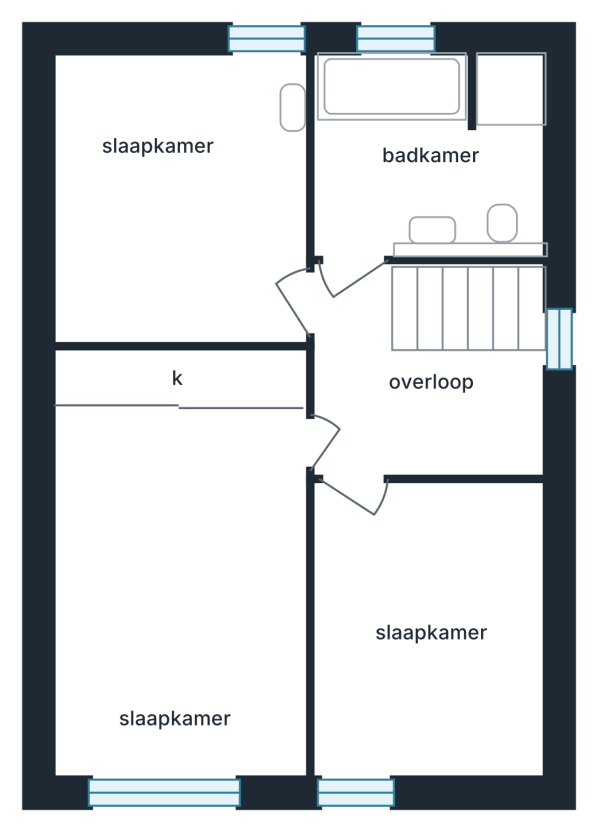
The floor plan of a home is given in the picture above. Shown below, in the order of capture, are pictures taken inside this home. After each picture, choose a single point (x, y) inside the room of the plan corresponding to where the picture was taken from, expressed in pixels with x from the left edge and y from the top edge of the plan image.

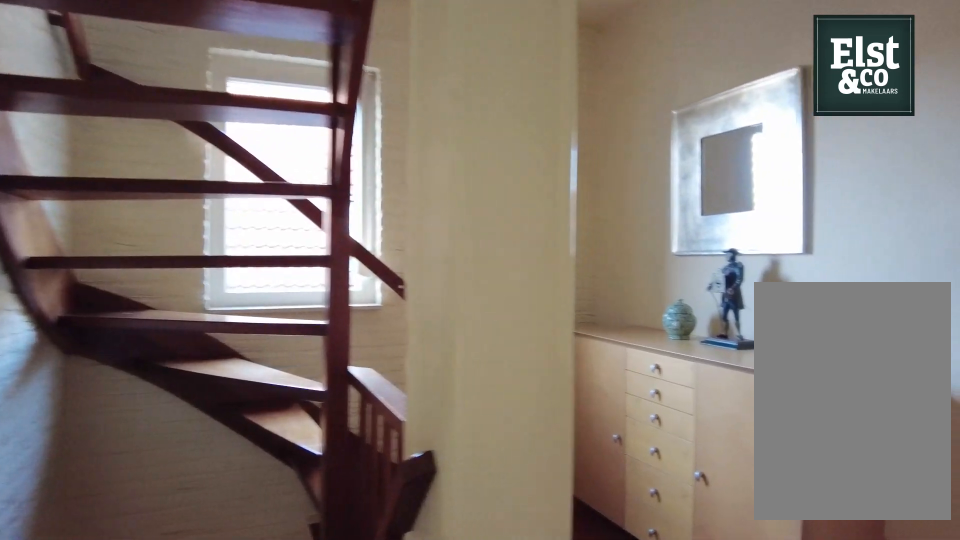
(419, 393)
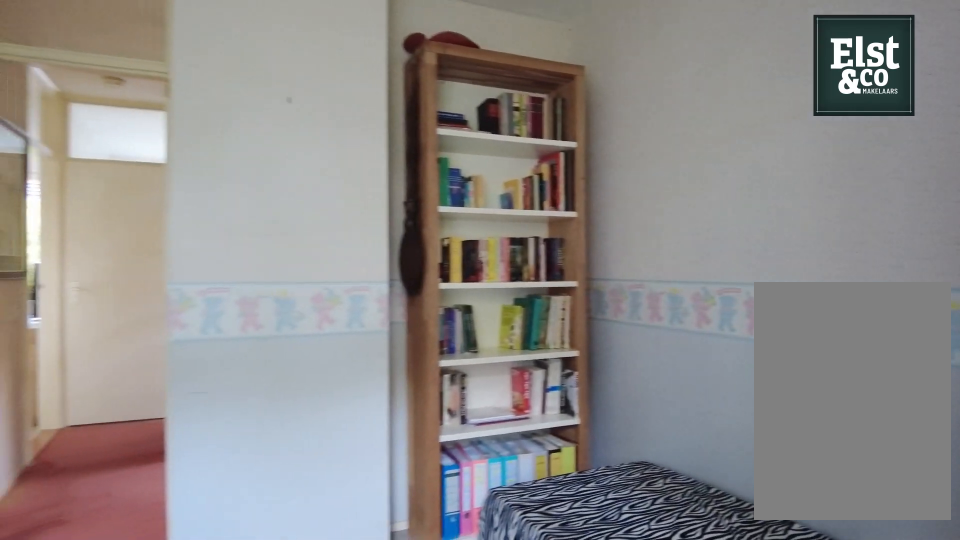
(480, 761)
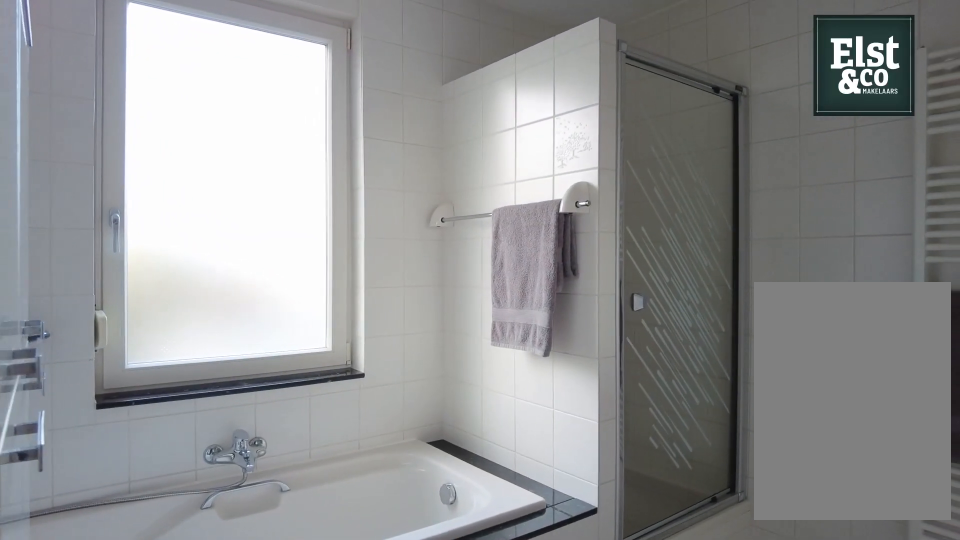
(437, 168)
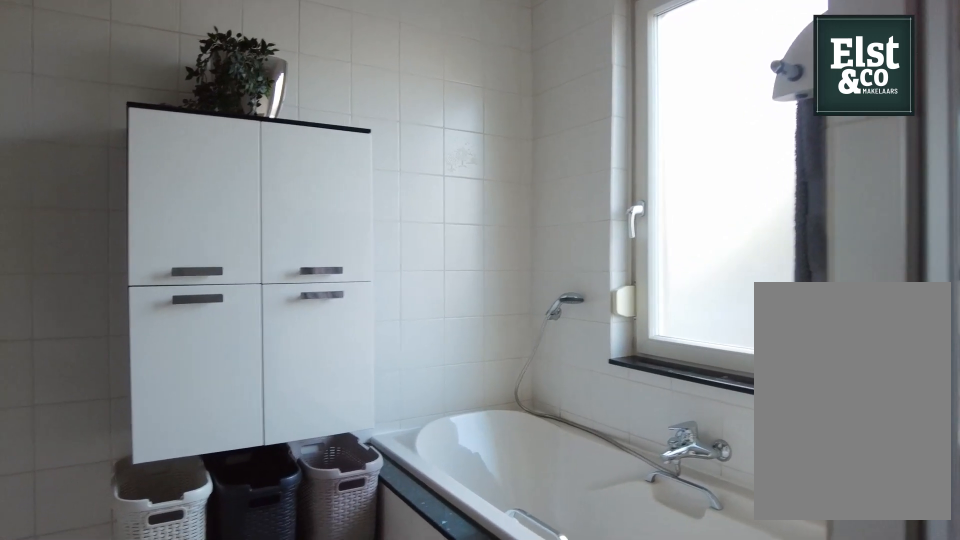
(437, 168)
